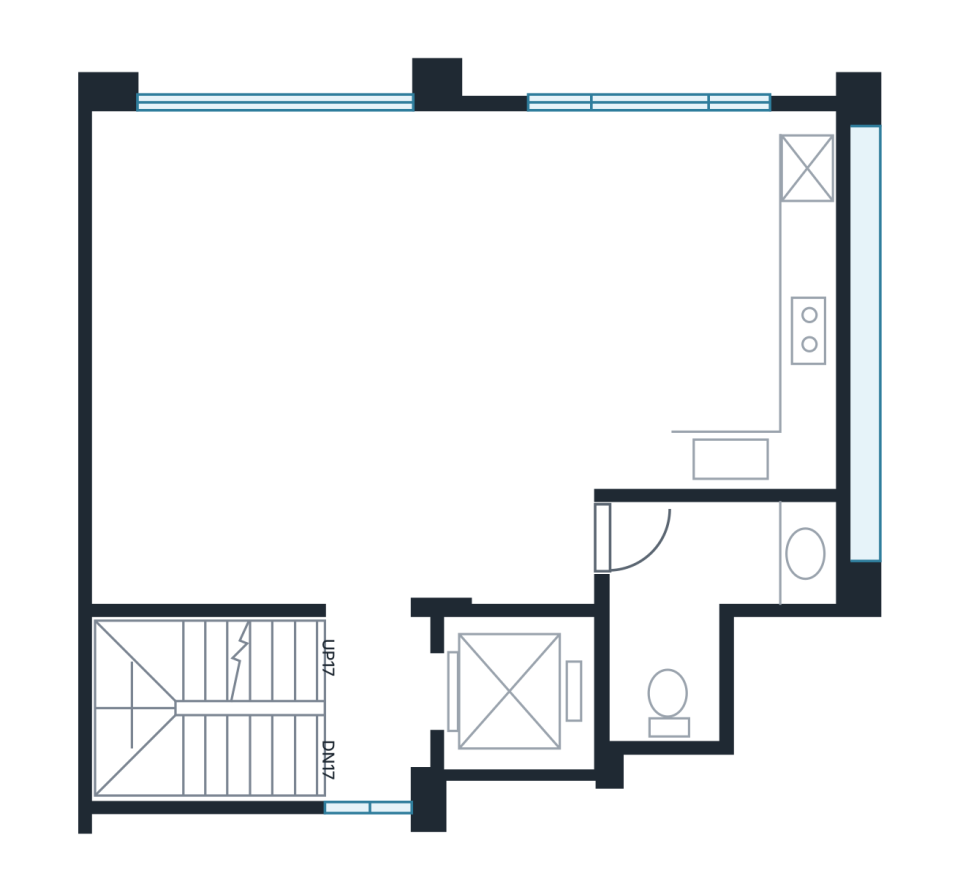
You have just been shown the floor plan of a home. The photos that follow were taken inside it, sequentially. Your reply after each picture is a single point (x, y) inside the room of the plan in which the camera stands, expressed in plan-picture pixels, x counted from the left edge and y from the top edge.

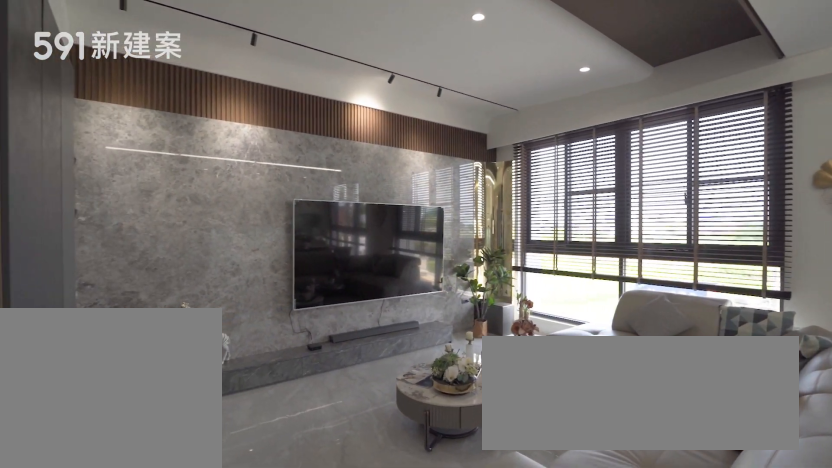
(341, 359)
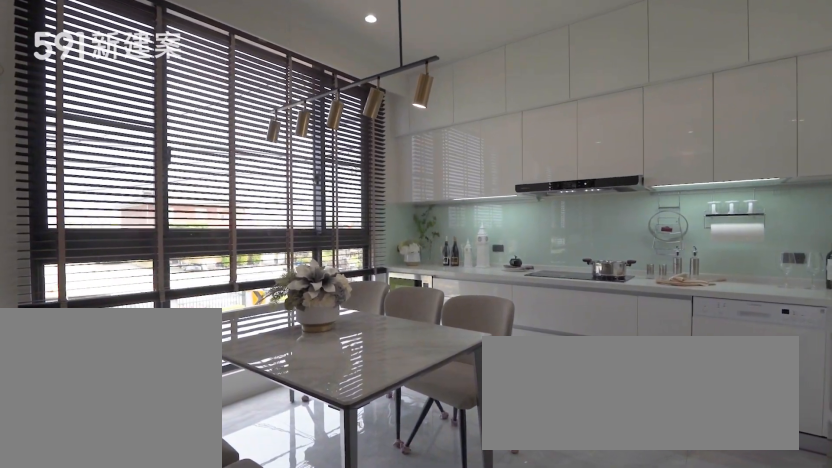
(713, 299)
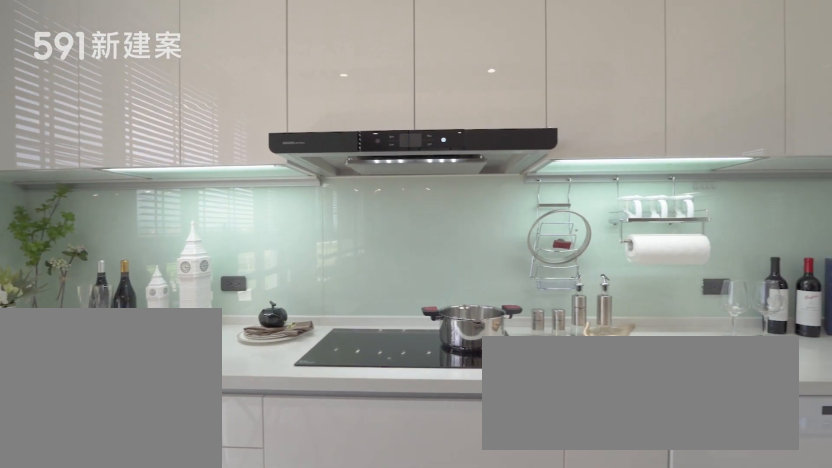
(713, 299)
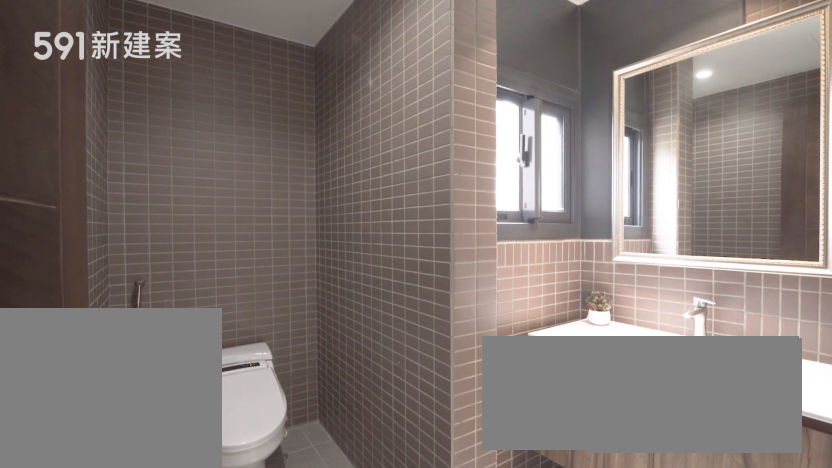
(702, 601)
